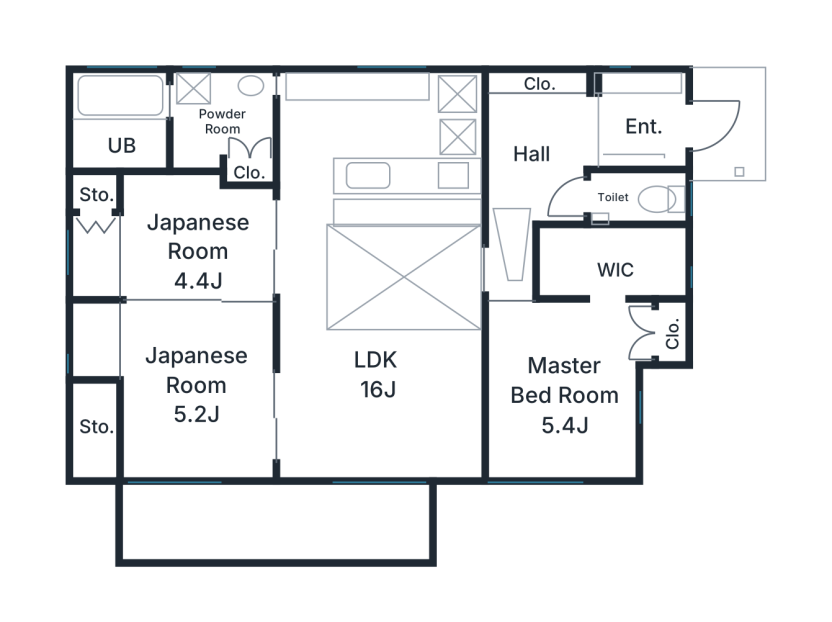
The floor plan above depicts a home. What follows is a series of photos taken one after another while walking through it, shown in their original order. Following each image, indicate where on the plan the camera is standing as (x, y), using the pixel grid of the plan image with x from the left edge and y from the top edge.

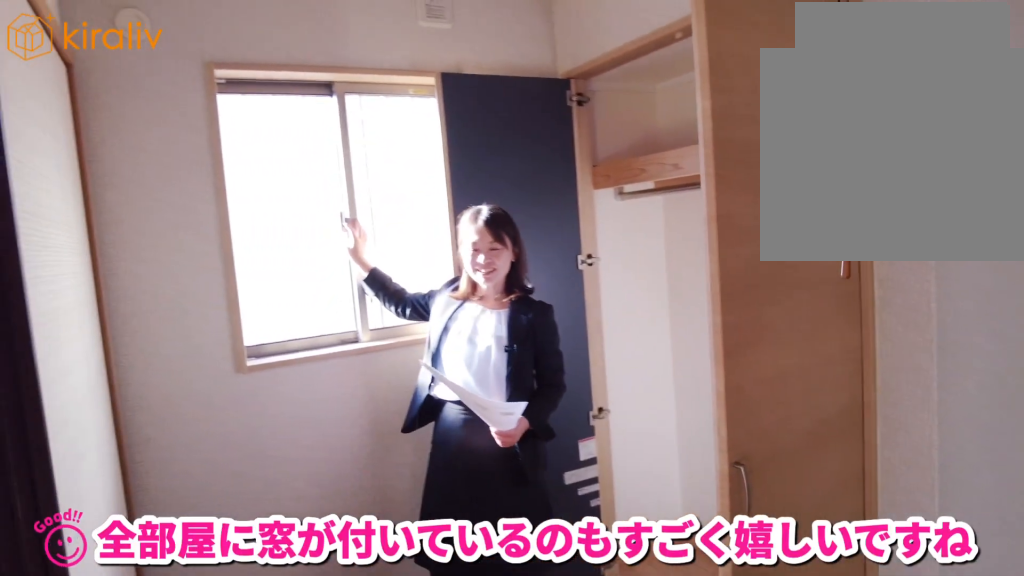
(123, 317)
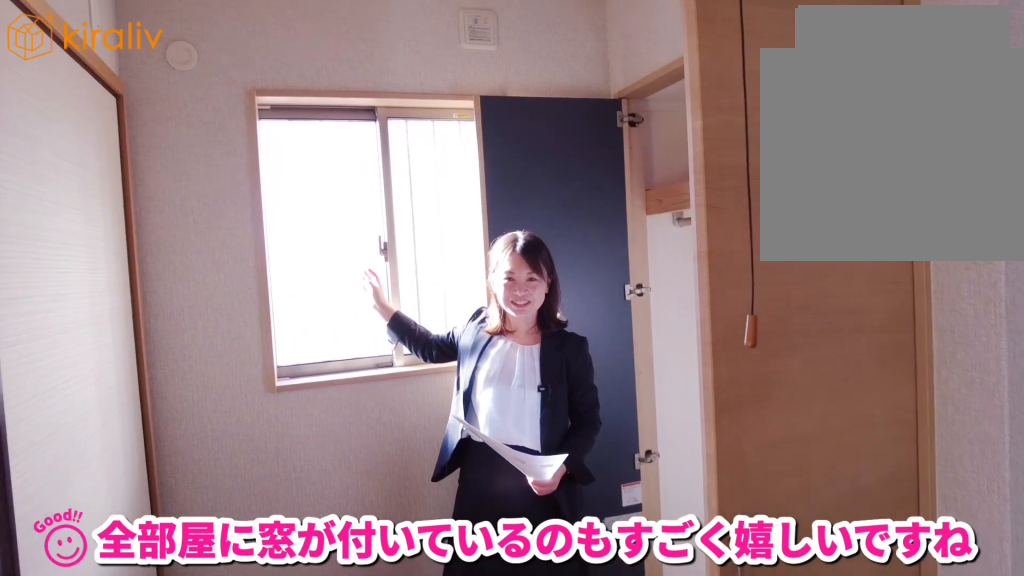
(125, 319)
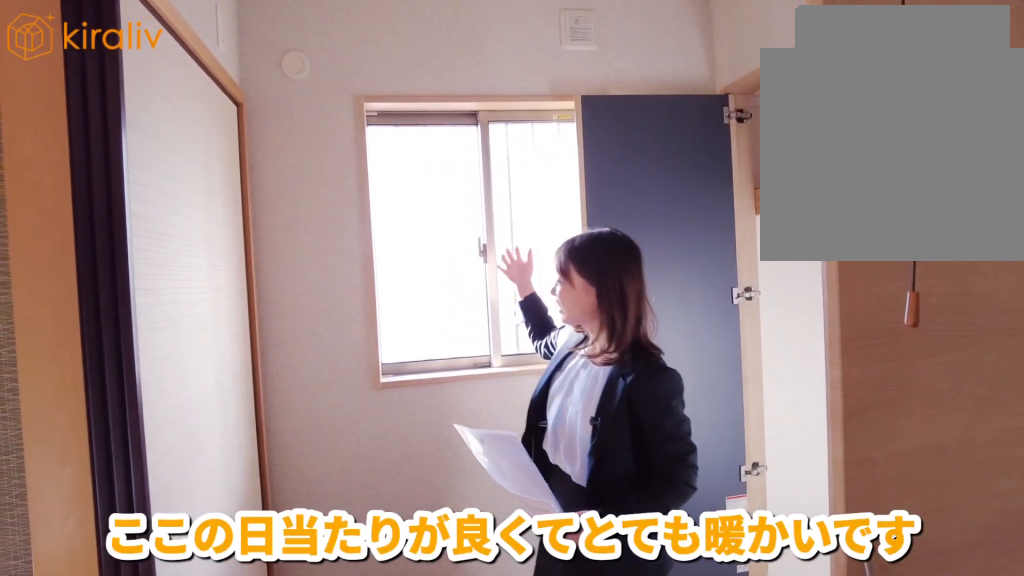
(127, 323)
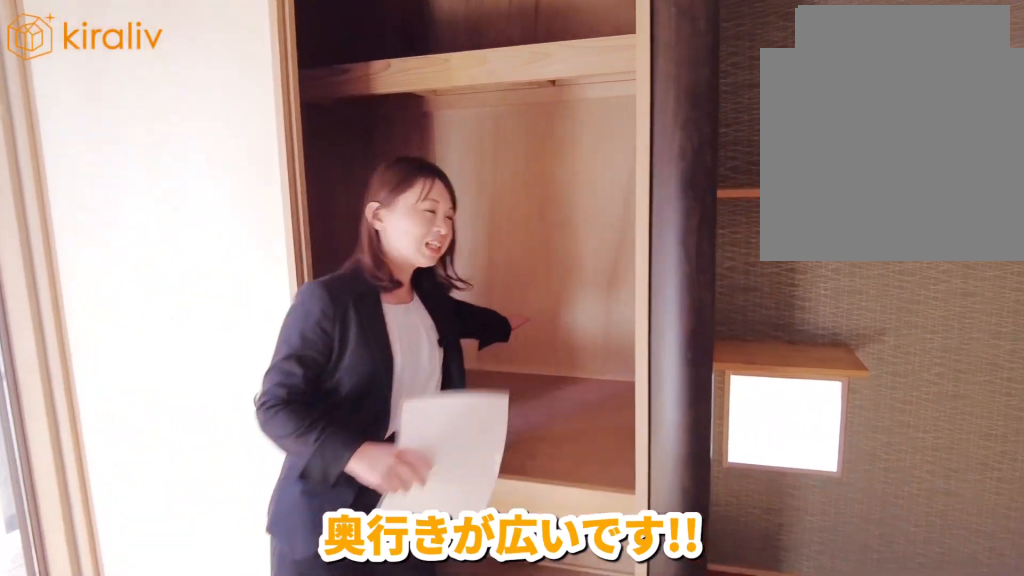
(141, 434)
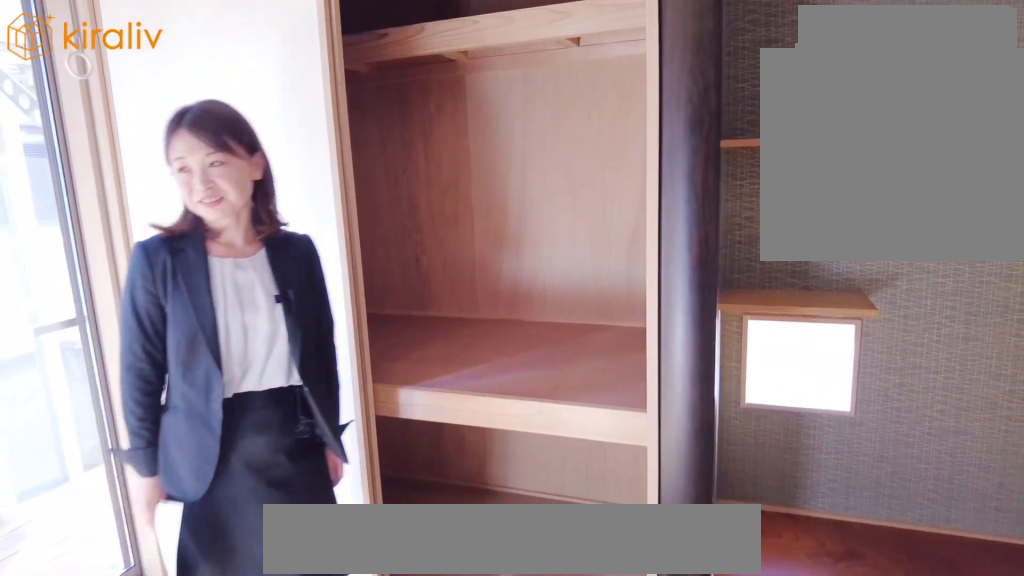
(141, 427)
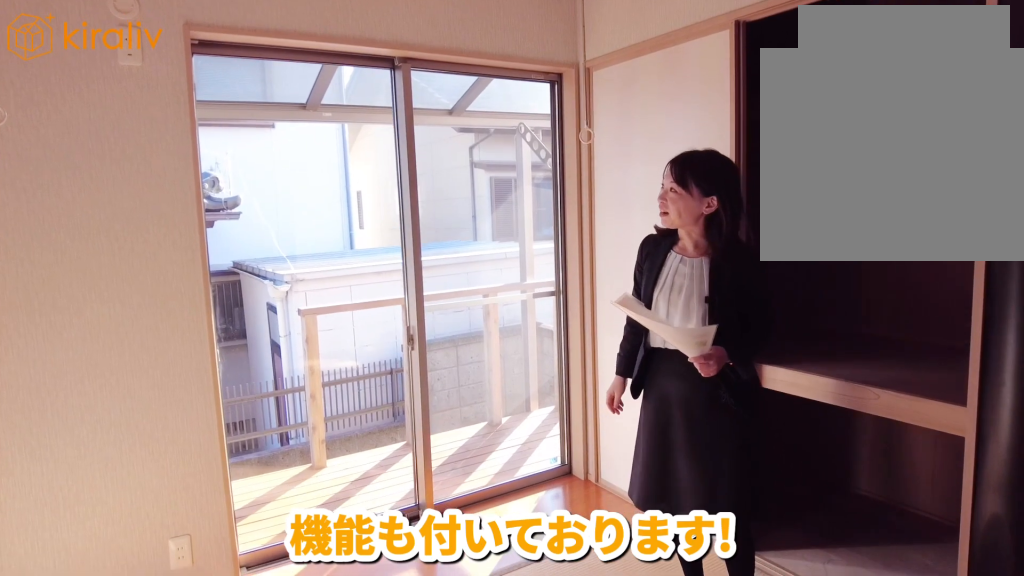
(145, 406)
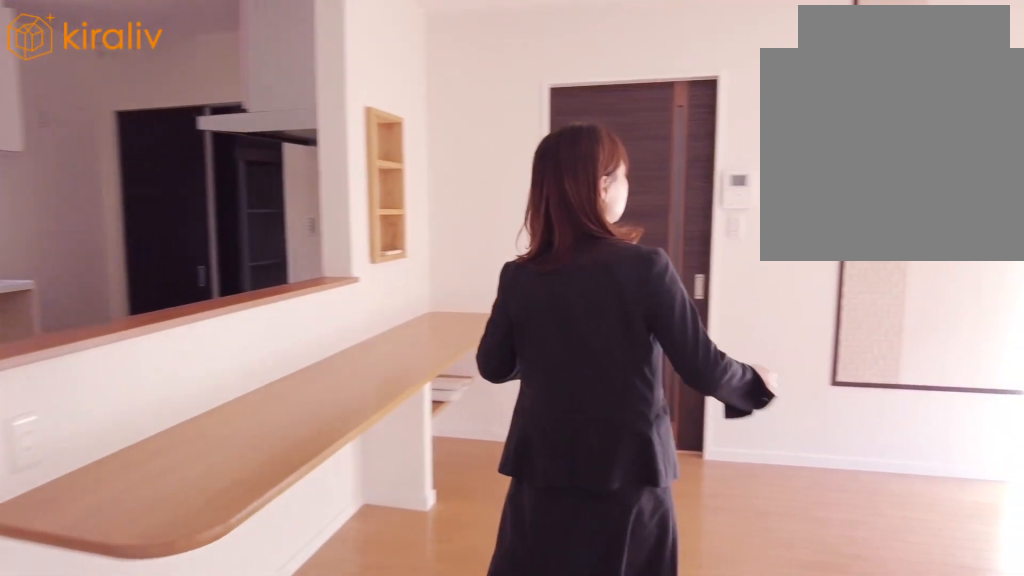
(361, 269)
